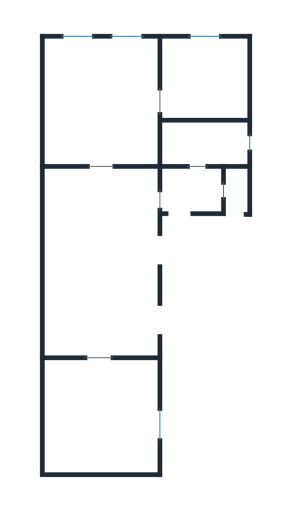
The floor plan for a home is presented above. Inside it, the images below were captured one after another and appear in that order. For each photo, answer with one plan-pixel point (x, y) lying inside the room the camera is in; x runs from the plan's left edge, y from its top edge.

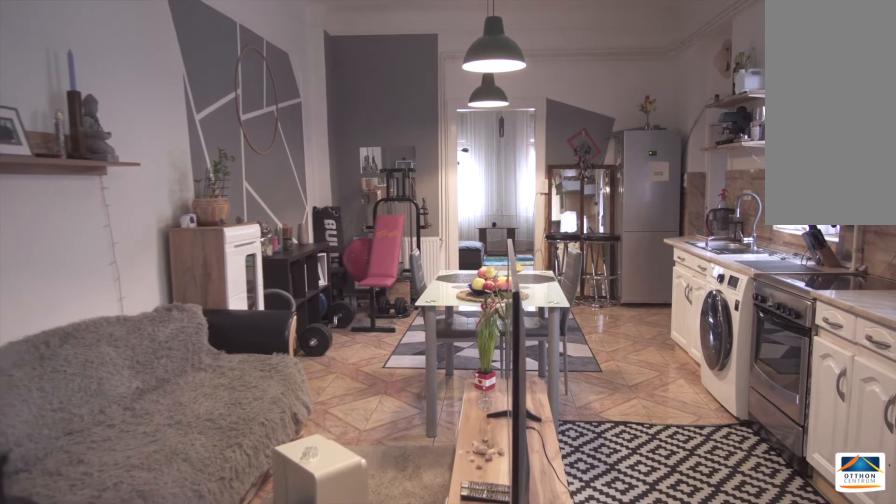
(94, 260)
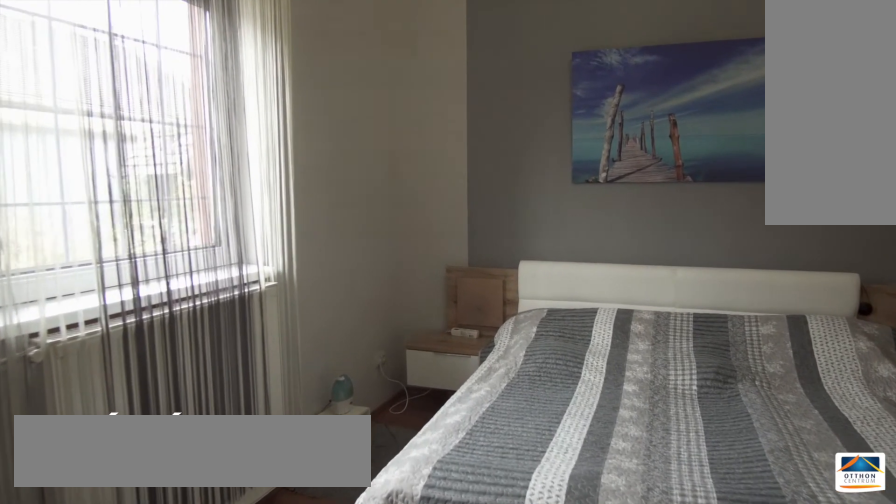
(95, 419)
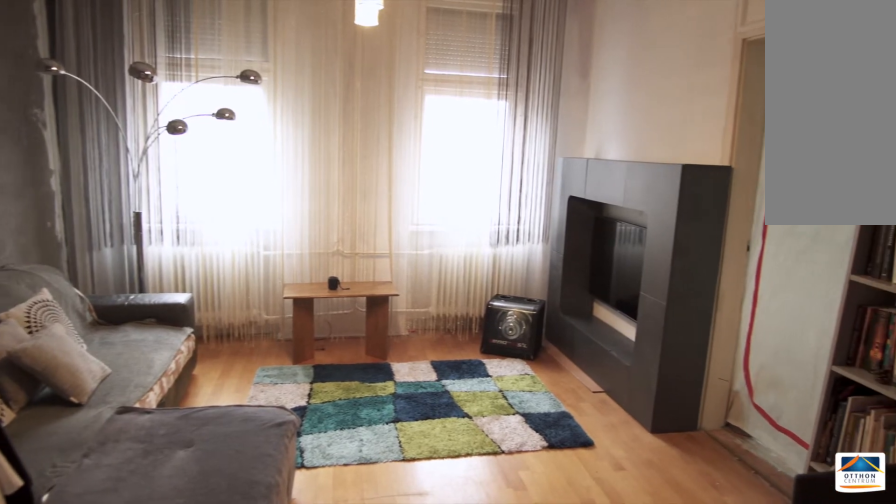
(95, 94)
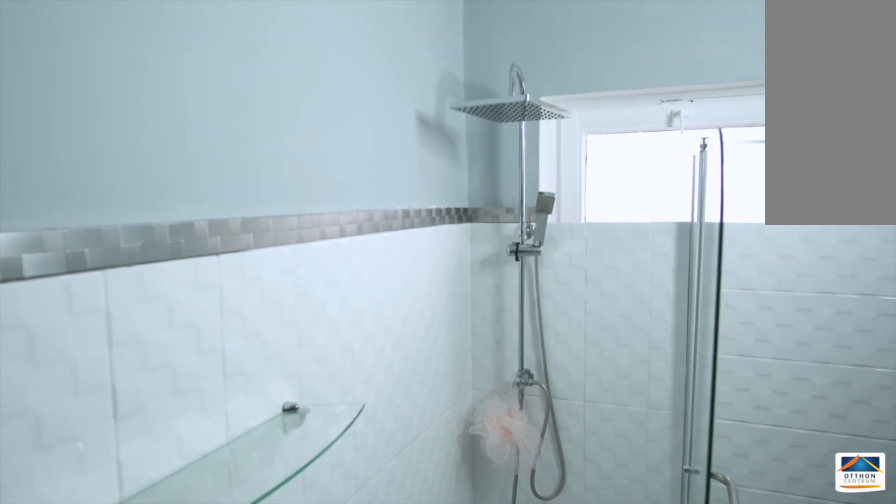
(208, 143)
